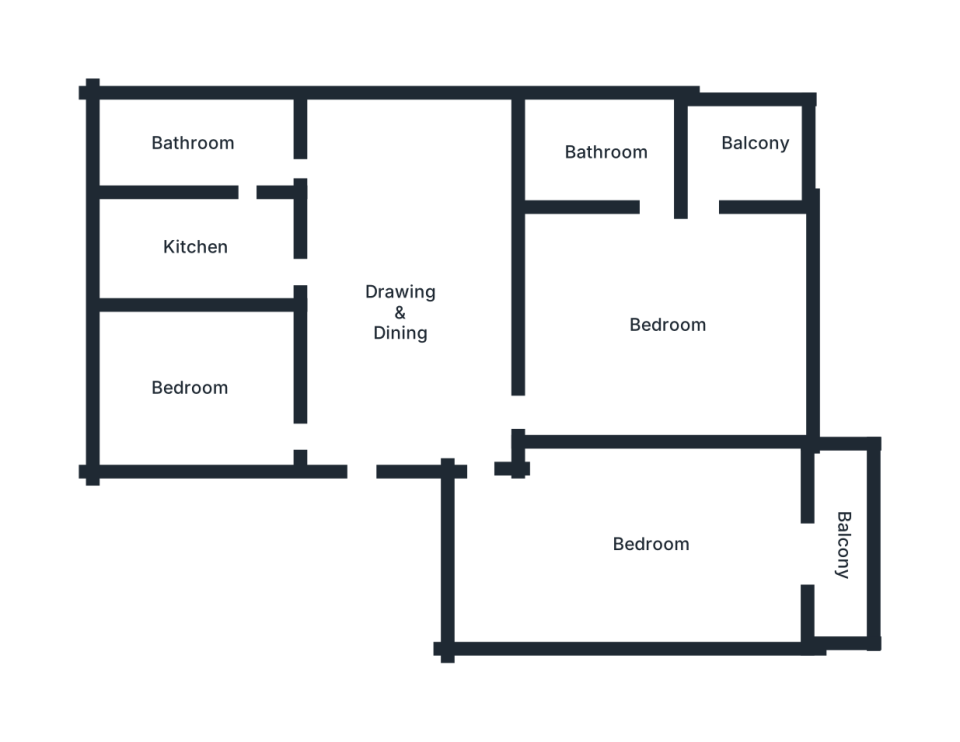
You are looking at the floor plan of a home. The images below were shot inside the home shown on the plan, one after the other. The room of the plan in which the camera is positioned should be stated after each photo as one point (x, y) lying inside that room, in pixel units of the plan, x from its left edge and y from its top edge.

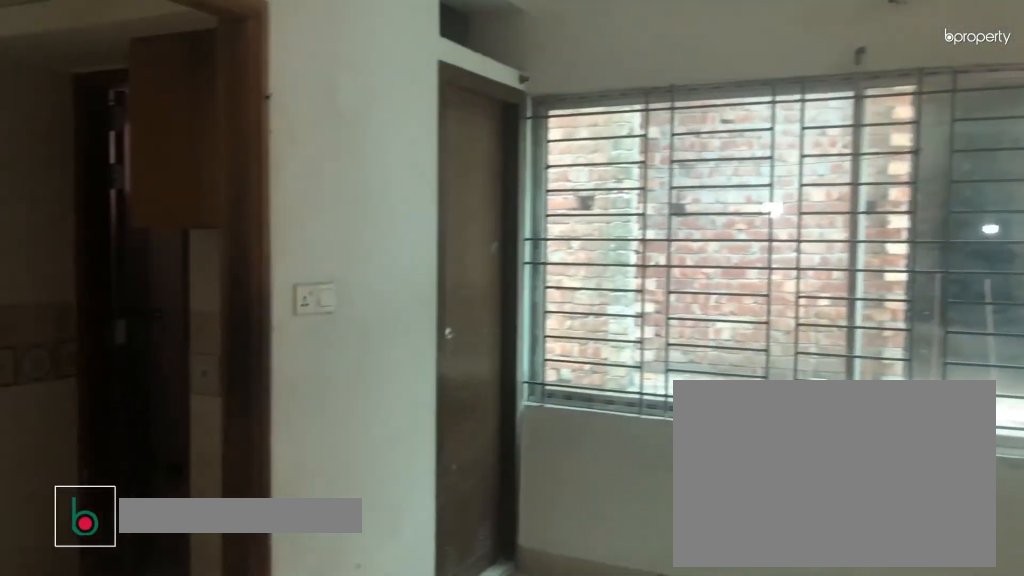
(409, 312)
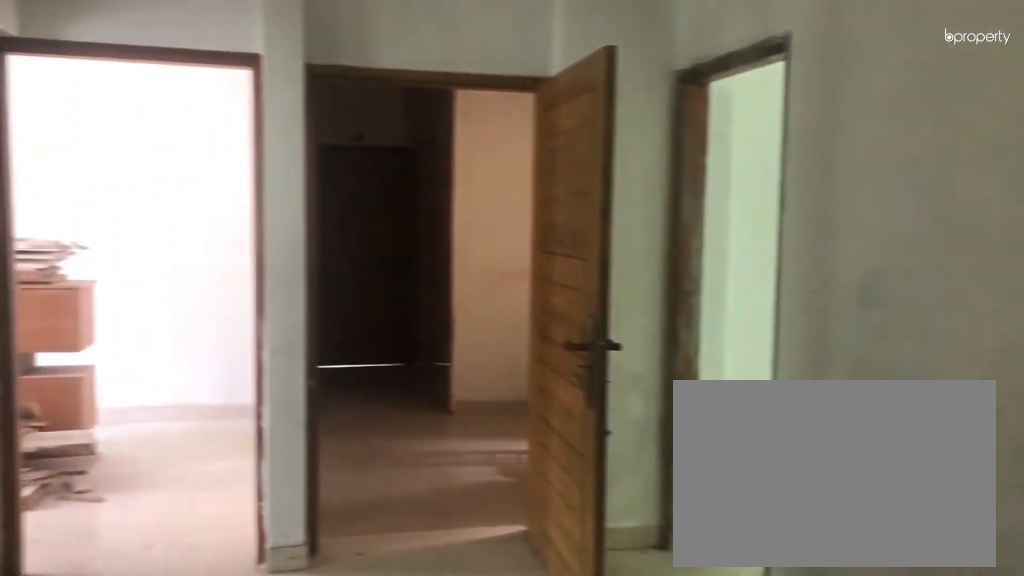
(409, 312)
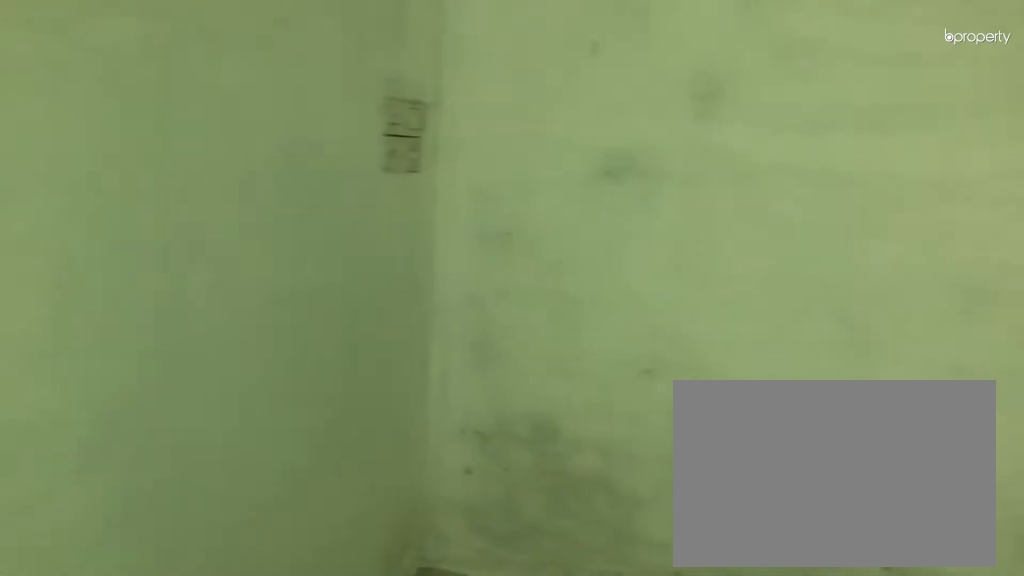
(189, 389)
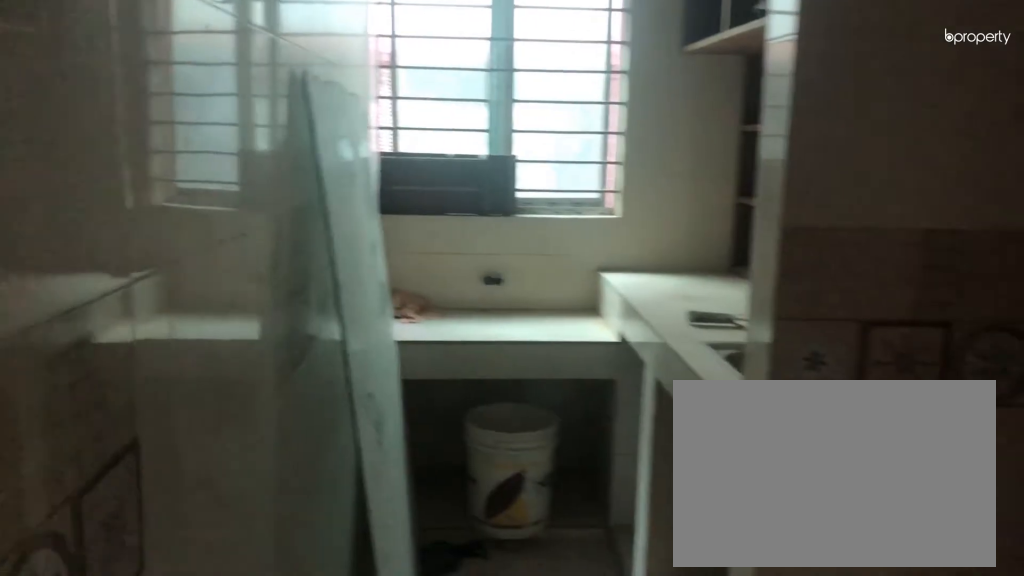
(206, 242)
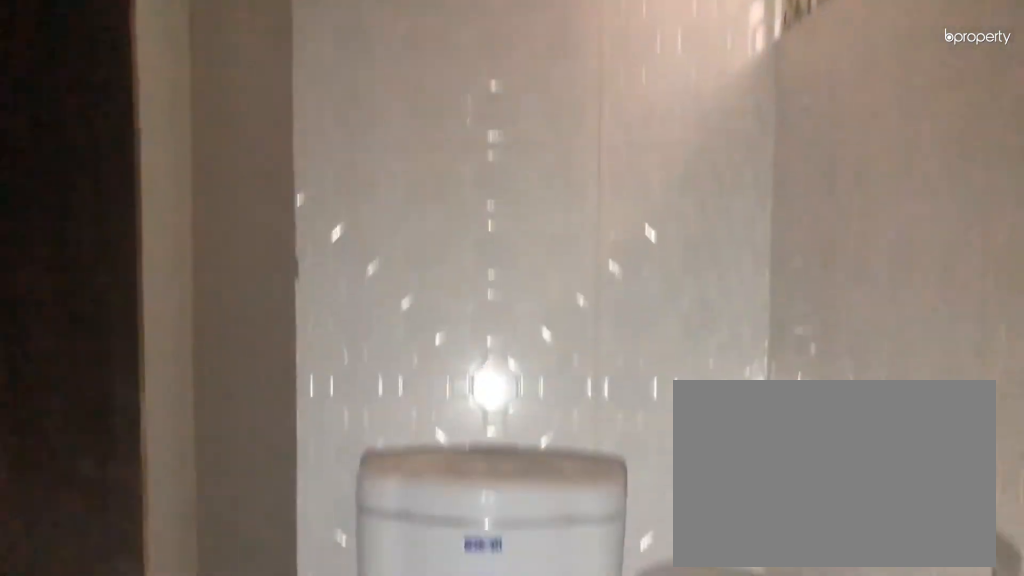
(195, 143)
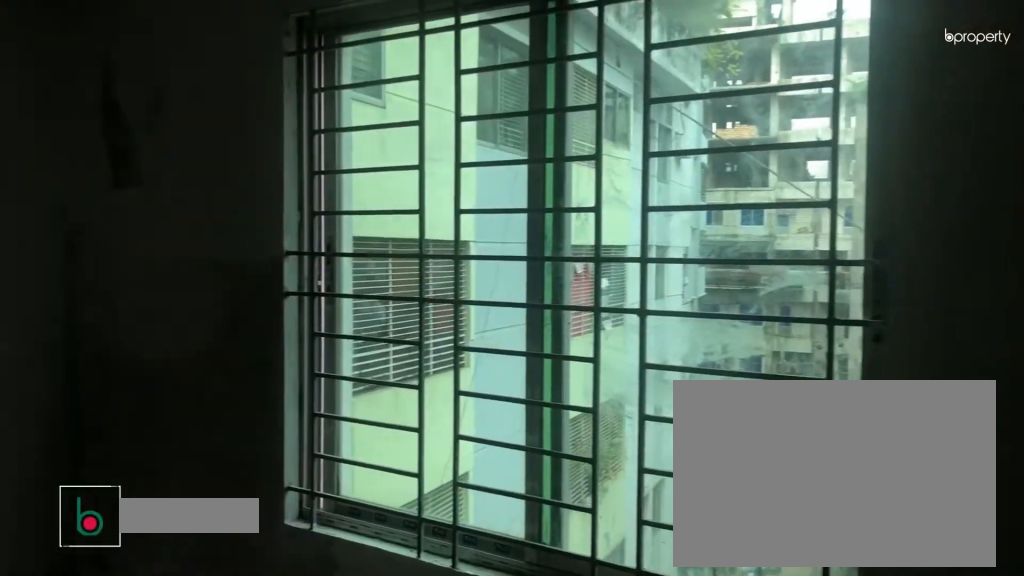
(671, 323)
